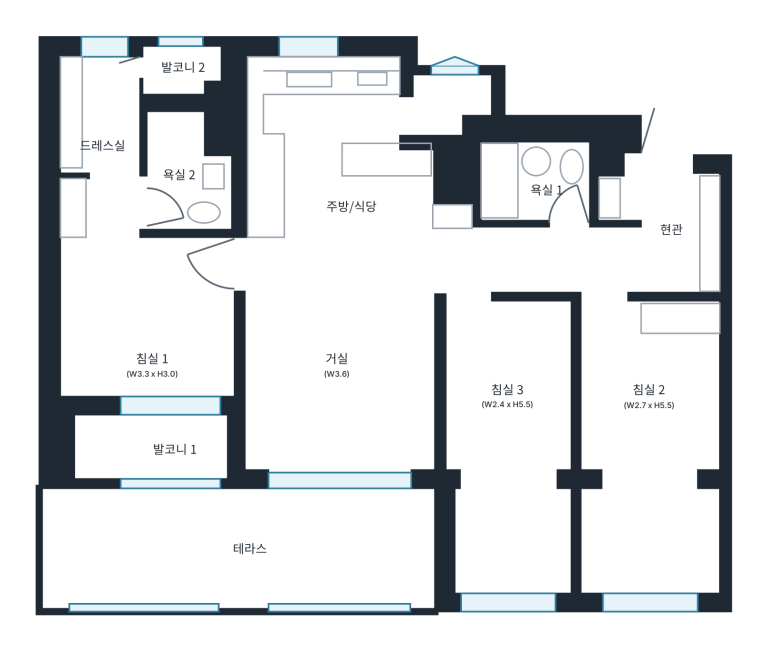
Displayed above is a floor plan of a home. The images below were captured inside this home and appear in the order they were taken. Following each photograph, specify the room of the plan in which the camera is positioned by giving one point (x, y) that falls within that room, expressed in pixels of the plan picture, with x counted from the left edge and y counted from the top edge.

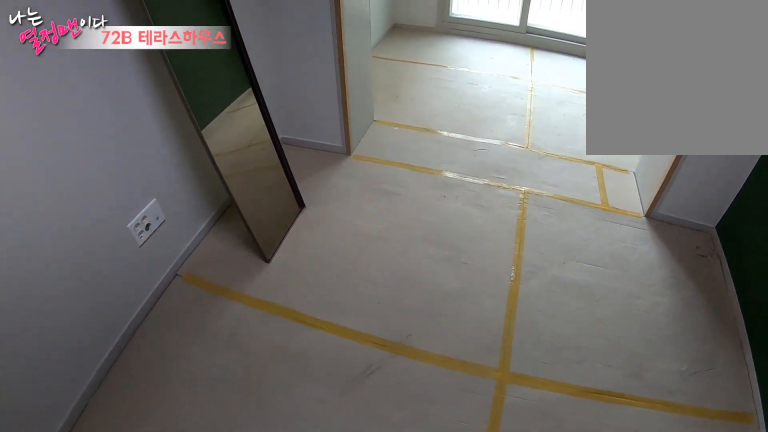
(651, 409)
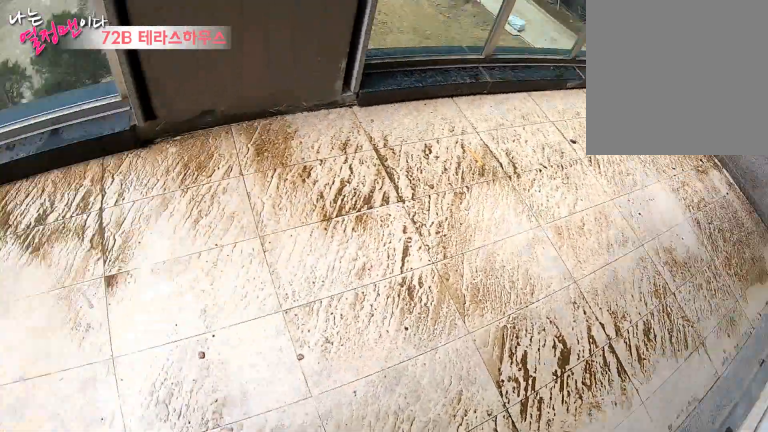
(246, 548)
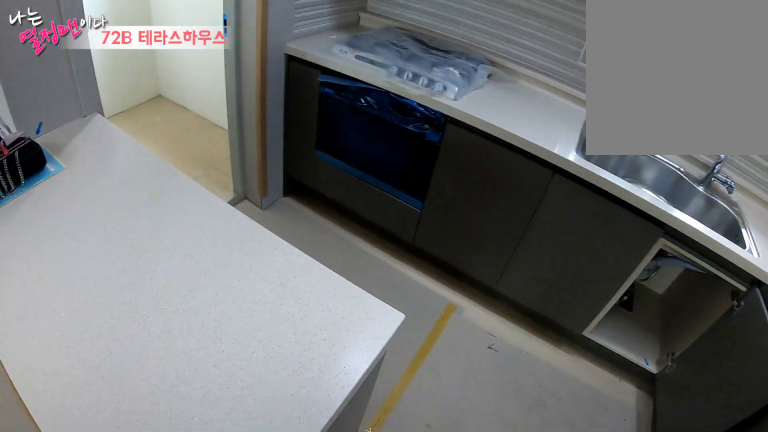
(344, 206)
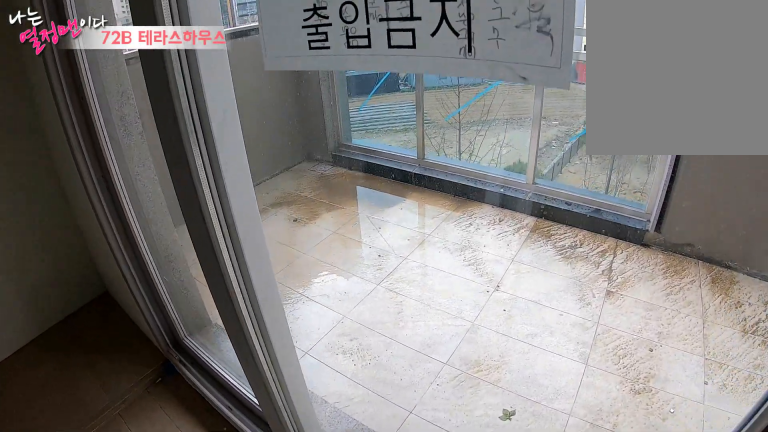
(152, 367)
